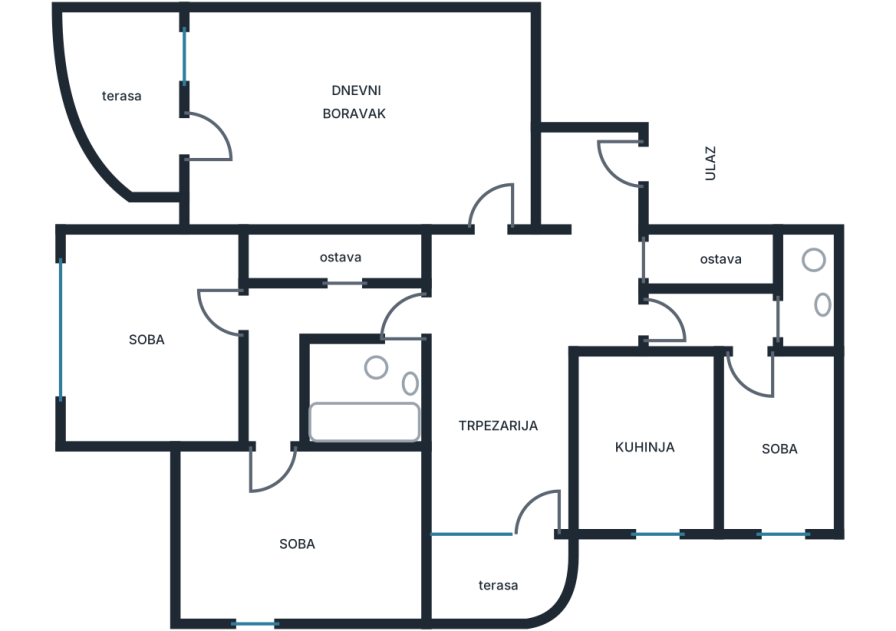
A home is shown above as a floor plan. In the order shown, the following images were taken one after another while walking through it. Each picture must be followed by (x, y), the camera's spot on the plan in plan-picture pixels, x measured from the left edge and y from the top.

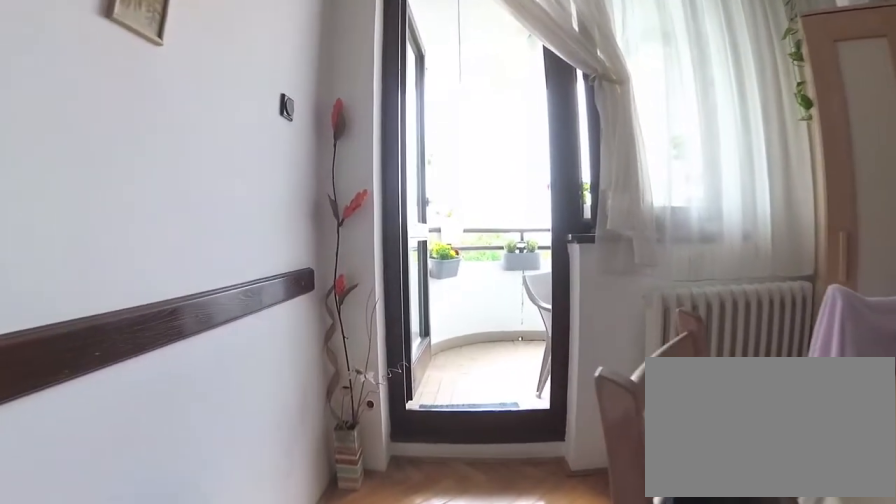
(520, 415)
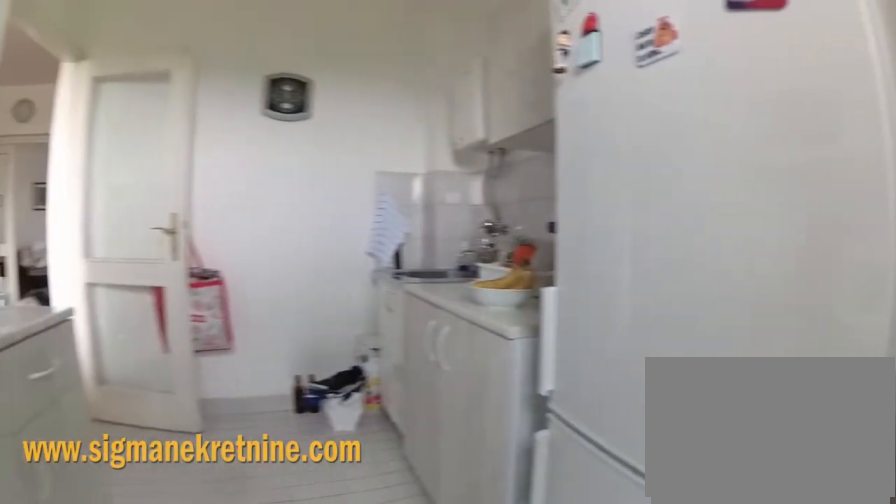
(625, 516)
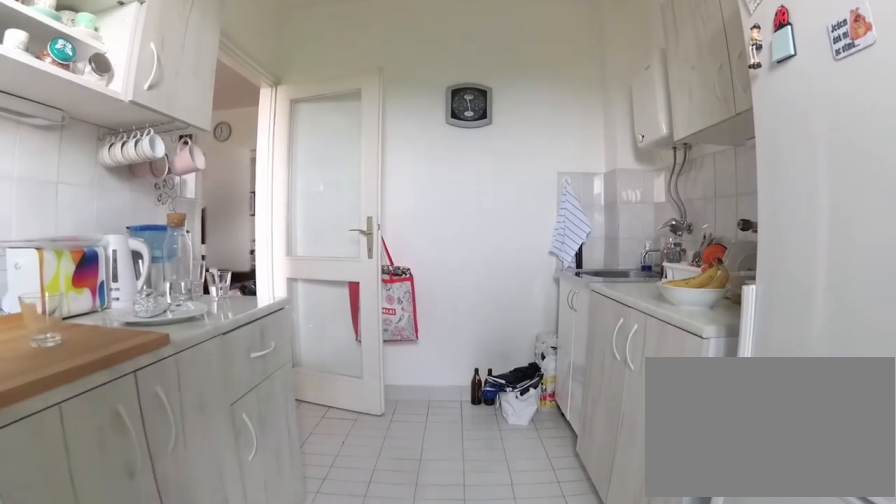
(651, 537)
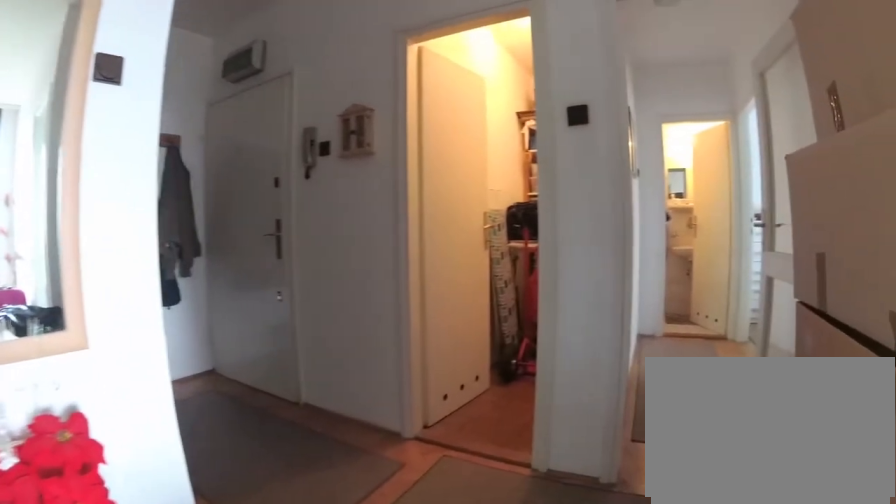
(498, 329)
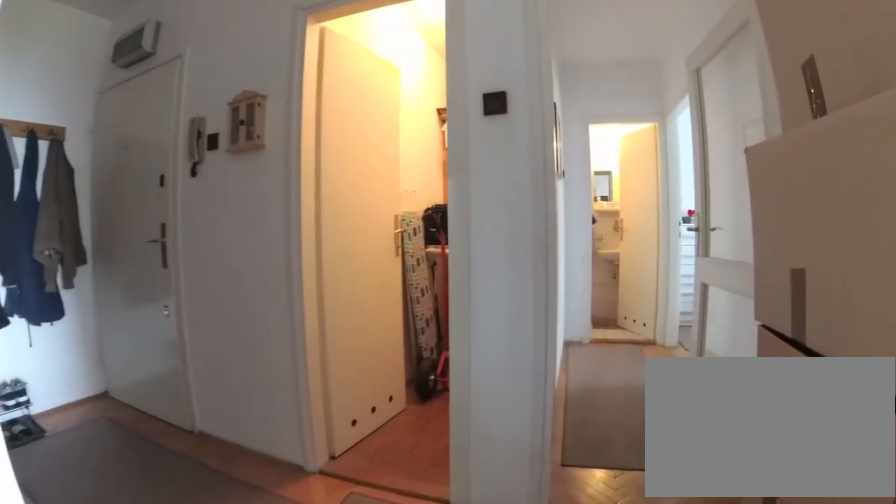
(521, 323)
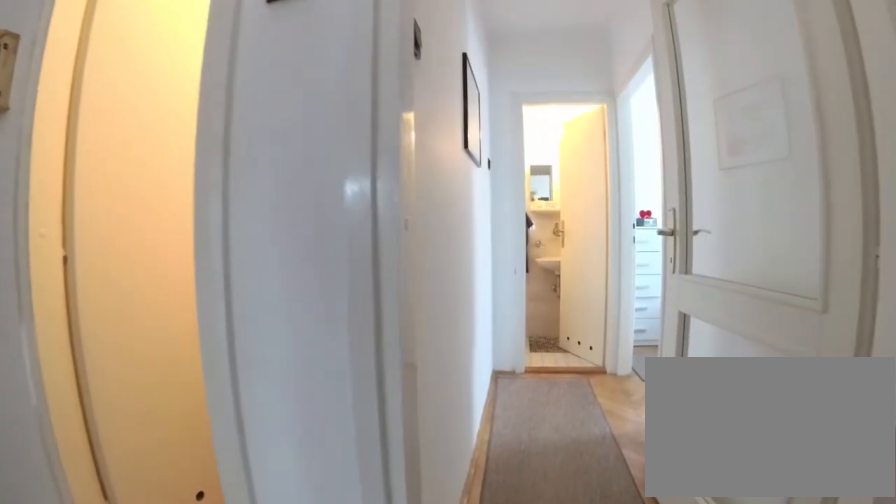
(576, 322)
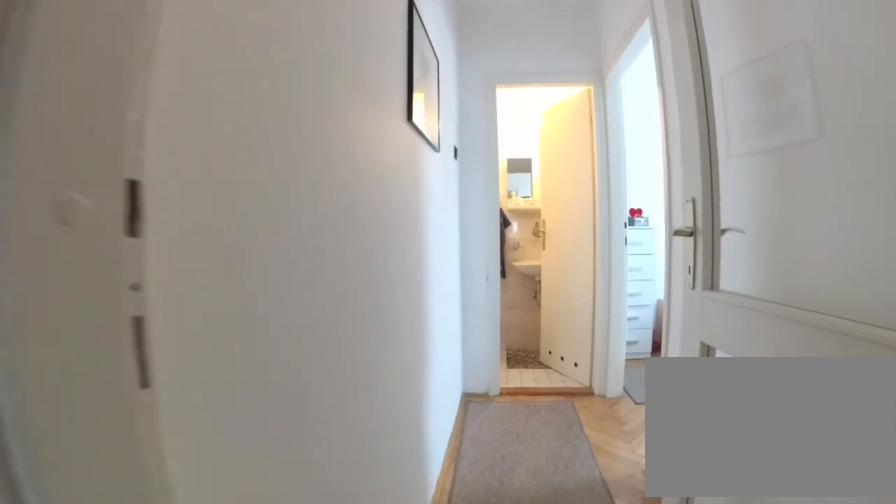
(597, 322)
